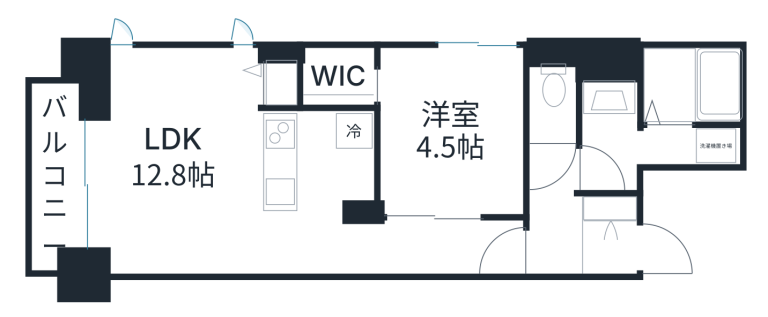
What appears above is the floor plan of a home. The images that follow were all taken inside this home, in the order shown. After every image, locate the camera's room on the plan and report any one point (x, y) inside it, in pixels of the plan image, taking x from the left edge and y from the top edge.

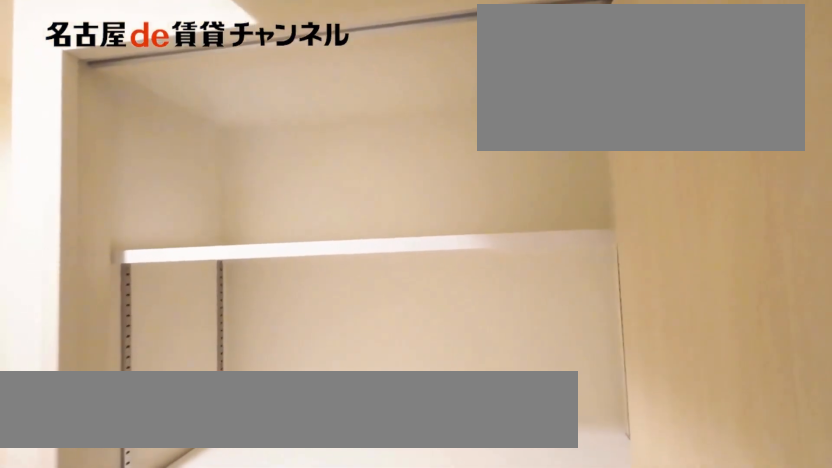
(611, 205)
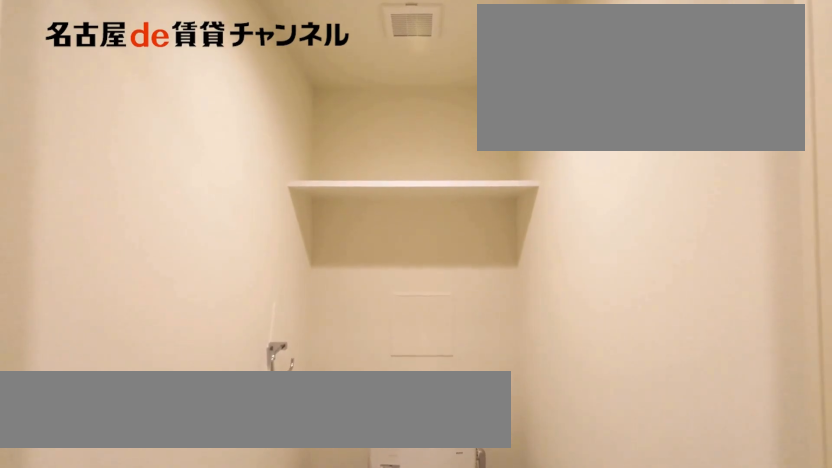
(554, 94)
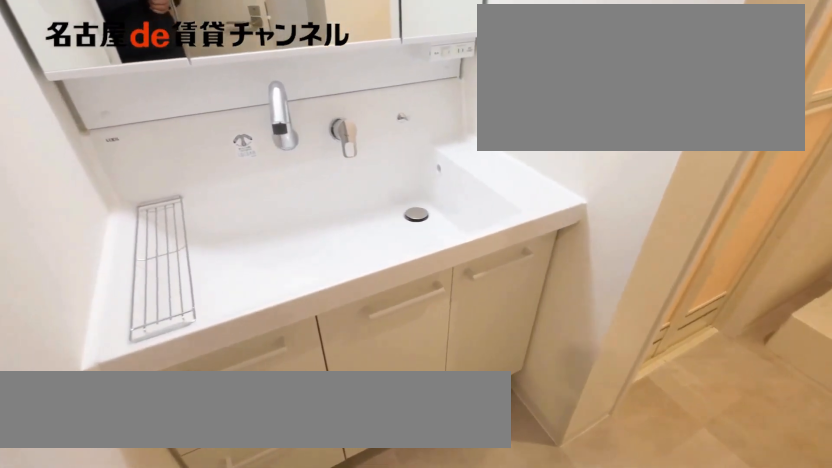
(655, 147)
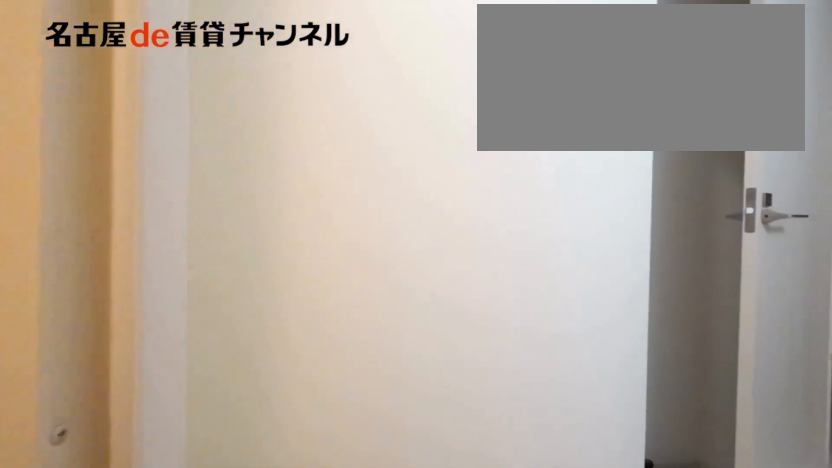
(653, 112)
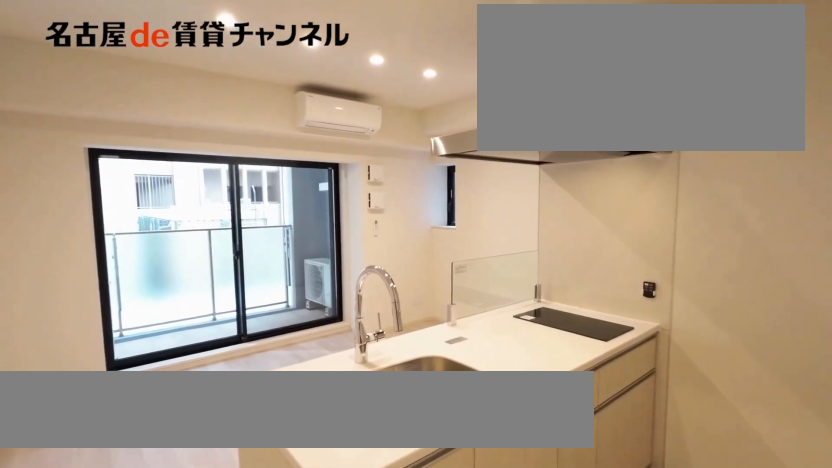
(320, 164)
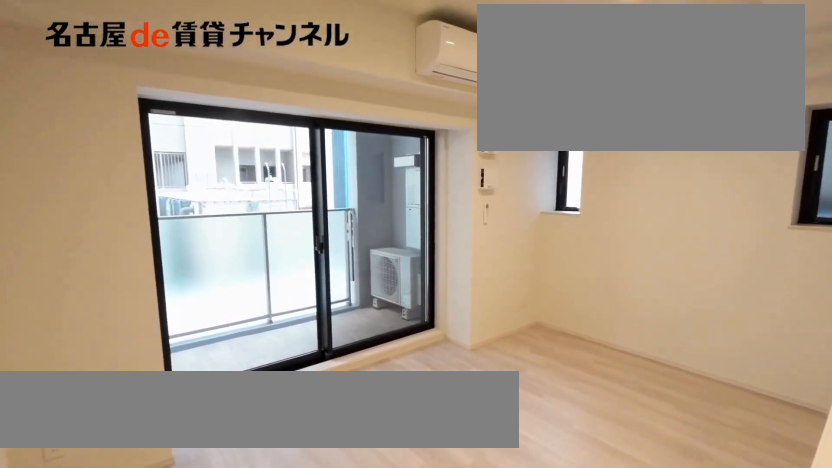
(172, 160)
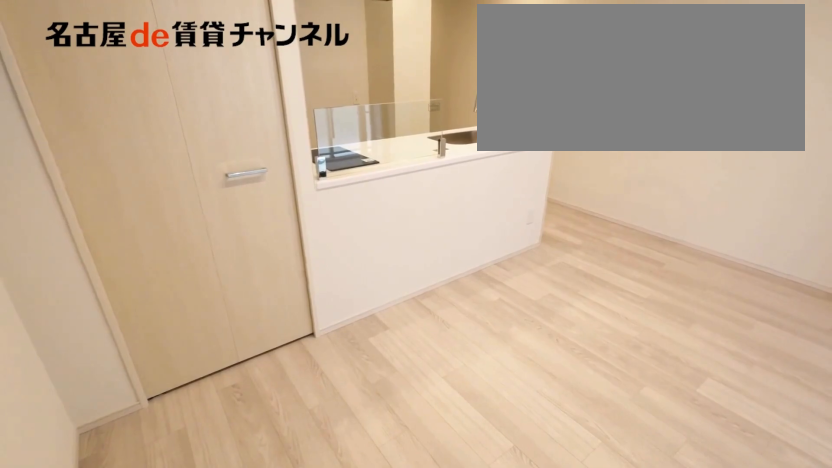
(172, 160)
